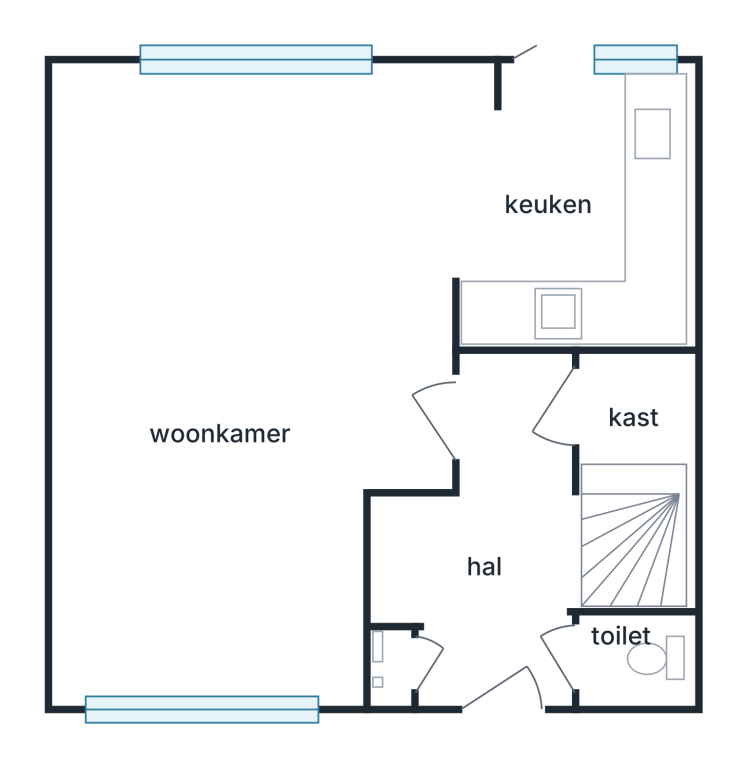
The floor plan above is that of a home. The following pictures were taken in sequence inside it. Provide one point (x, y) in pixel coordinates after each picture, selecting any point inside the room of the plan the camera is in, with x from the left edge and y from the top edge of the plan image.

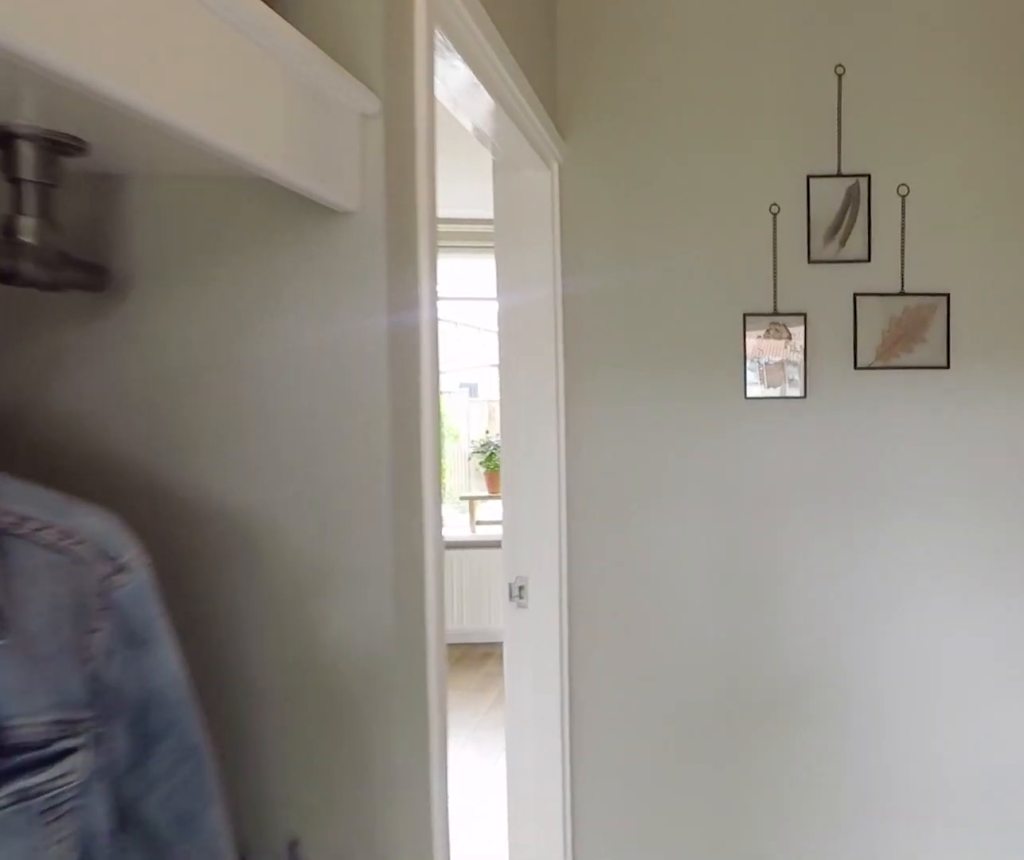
(491, 540)
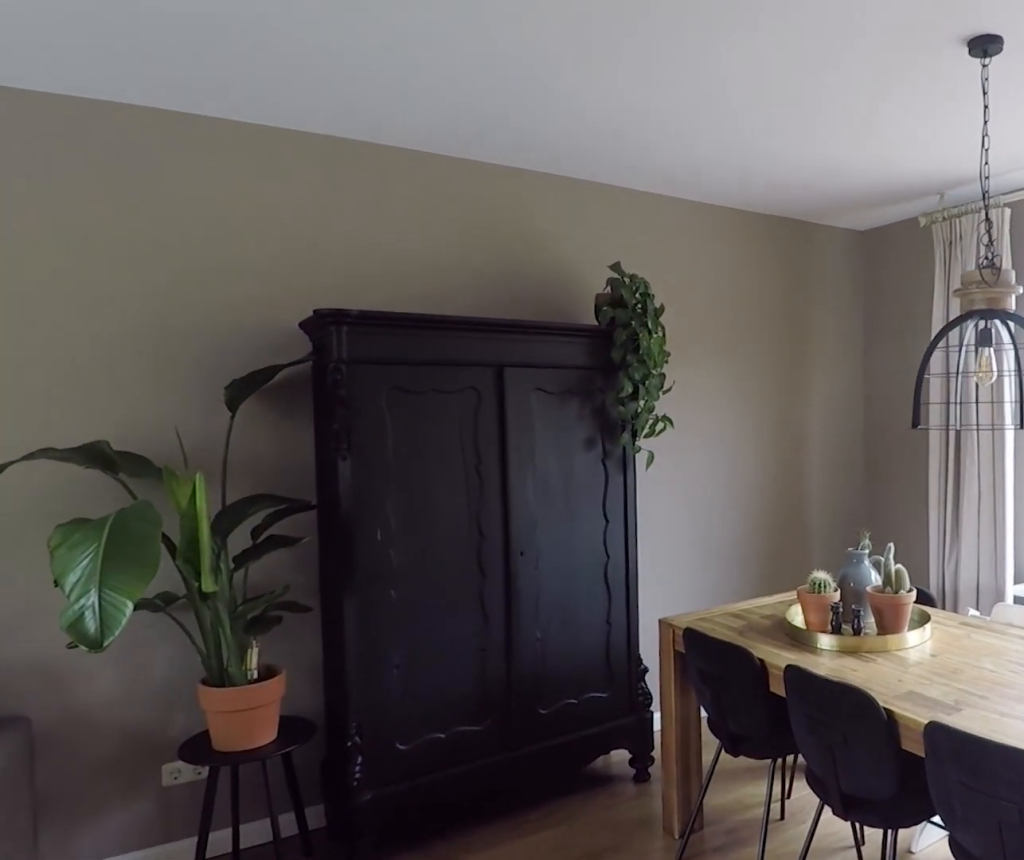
(173, 310)
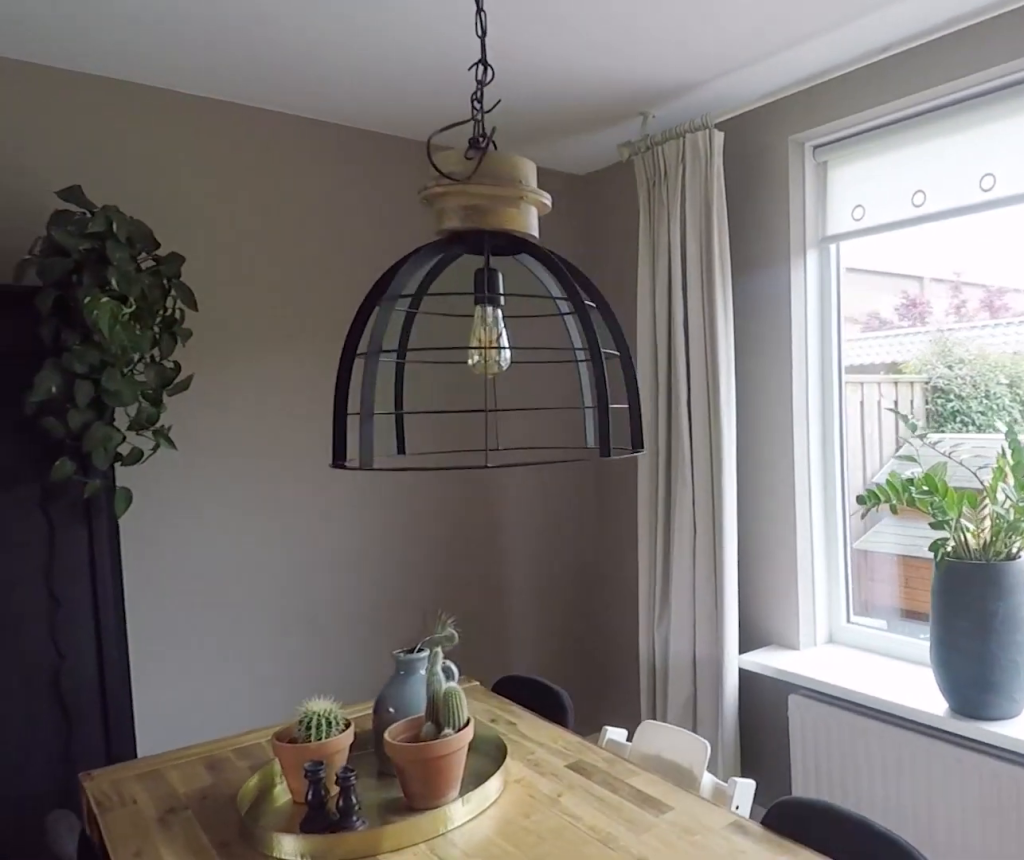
(173, 310)
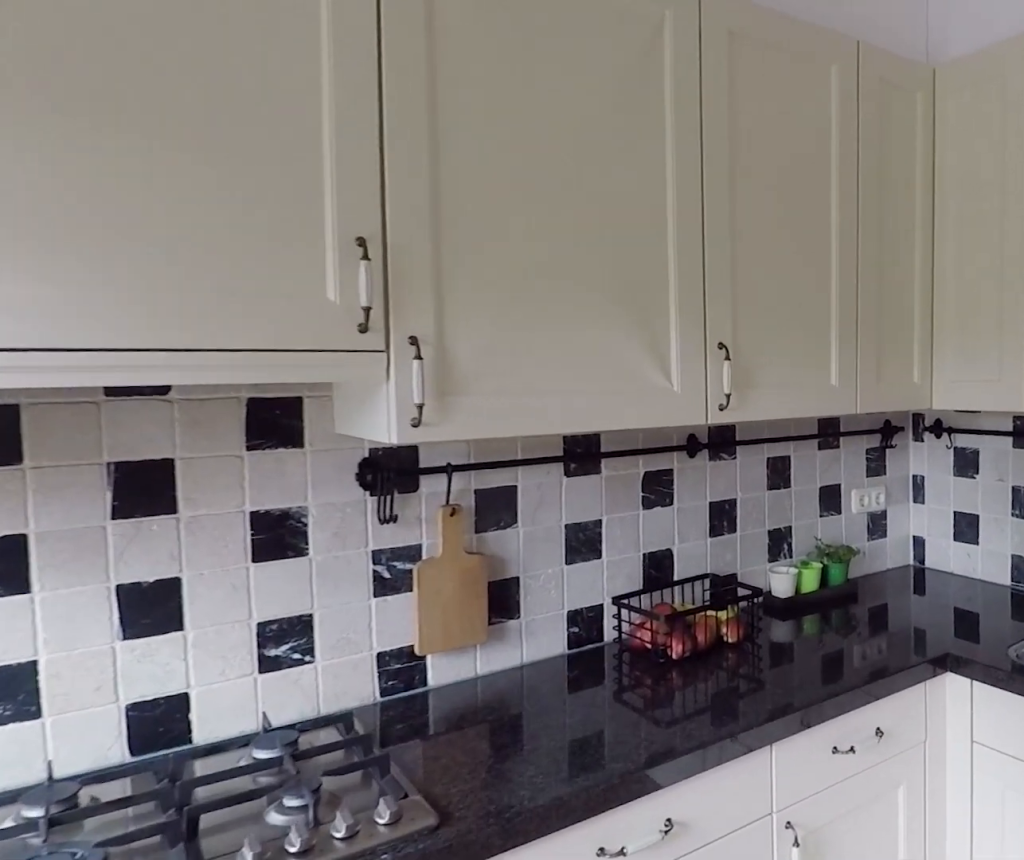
(568, 210)
